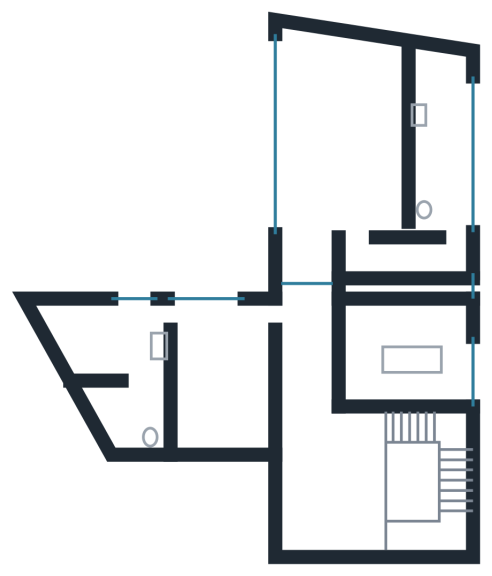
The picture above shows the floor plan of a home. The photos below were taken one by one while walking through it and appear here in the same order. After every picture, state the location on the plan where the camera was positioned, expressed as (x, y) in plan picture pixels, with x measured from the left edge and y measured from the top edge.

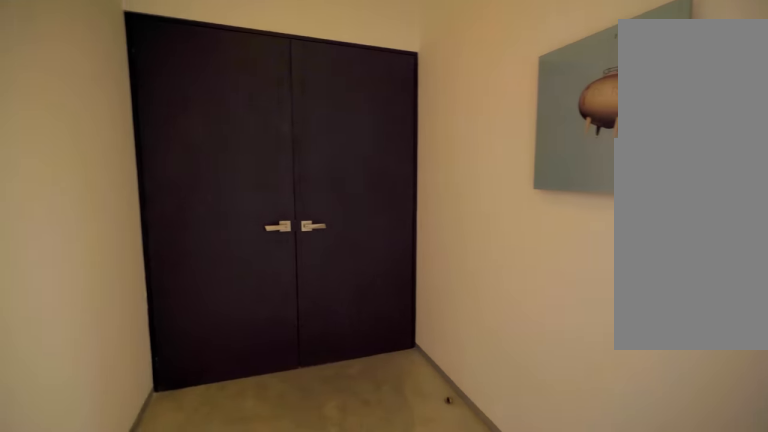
(281, 318)
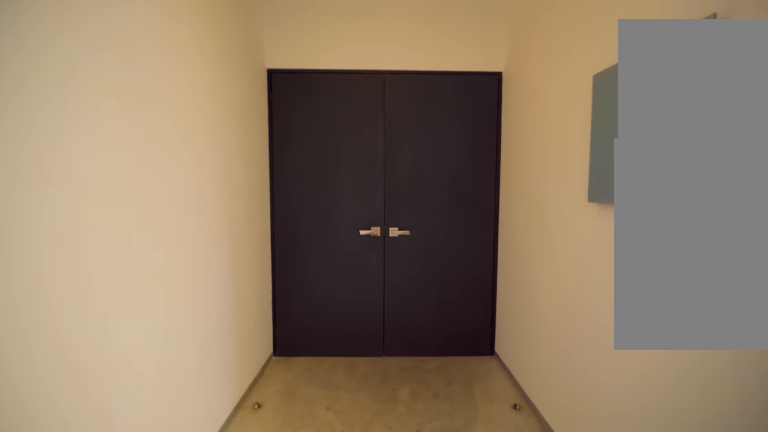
(283, 317)
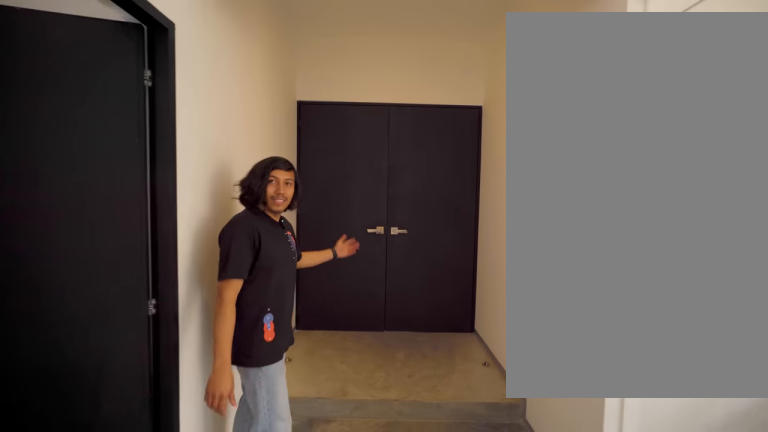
(301, 315)
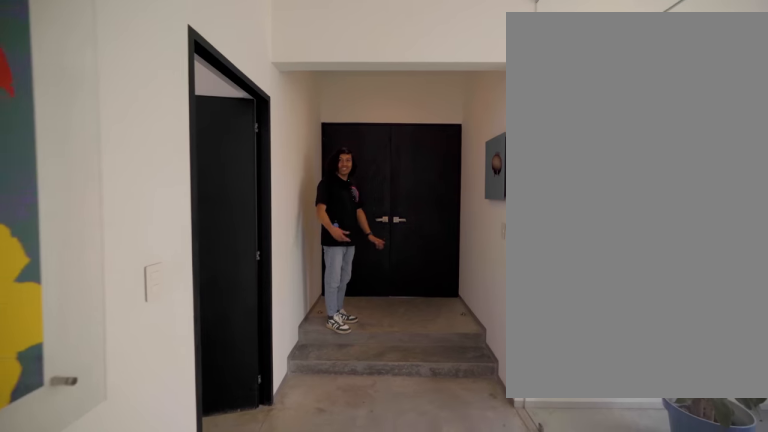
(315, 314)
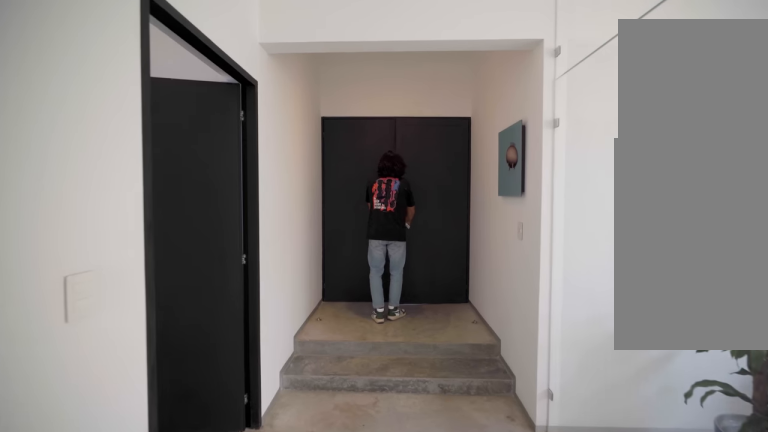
(311, 357)
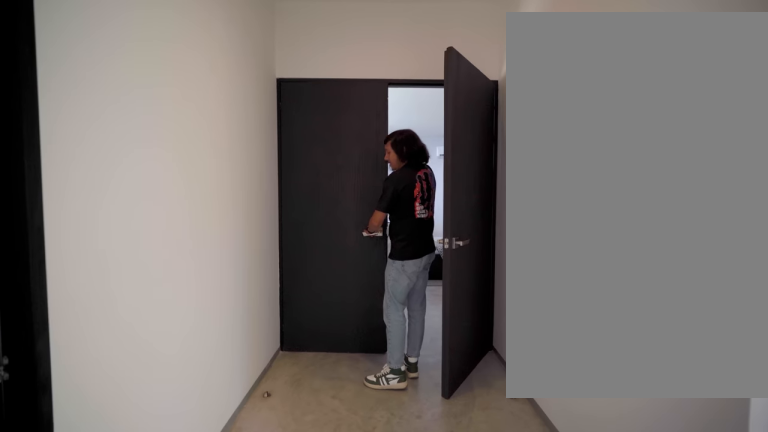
(312, 344)
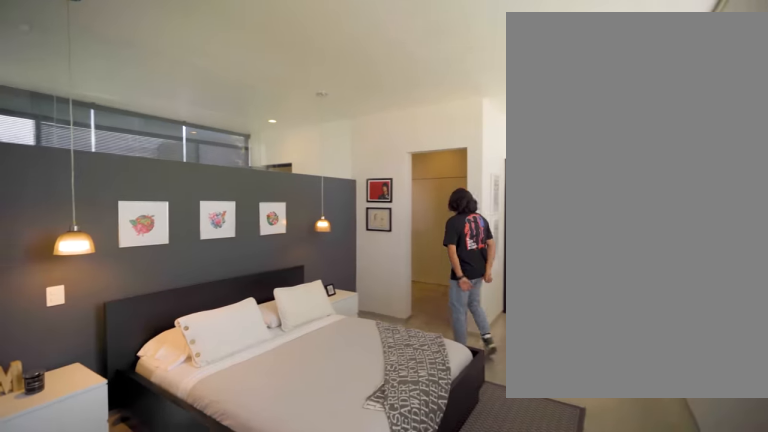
(313, 91)
